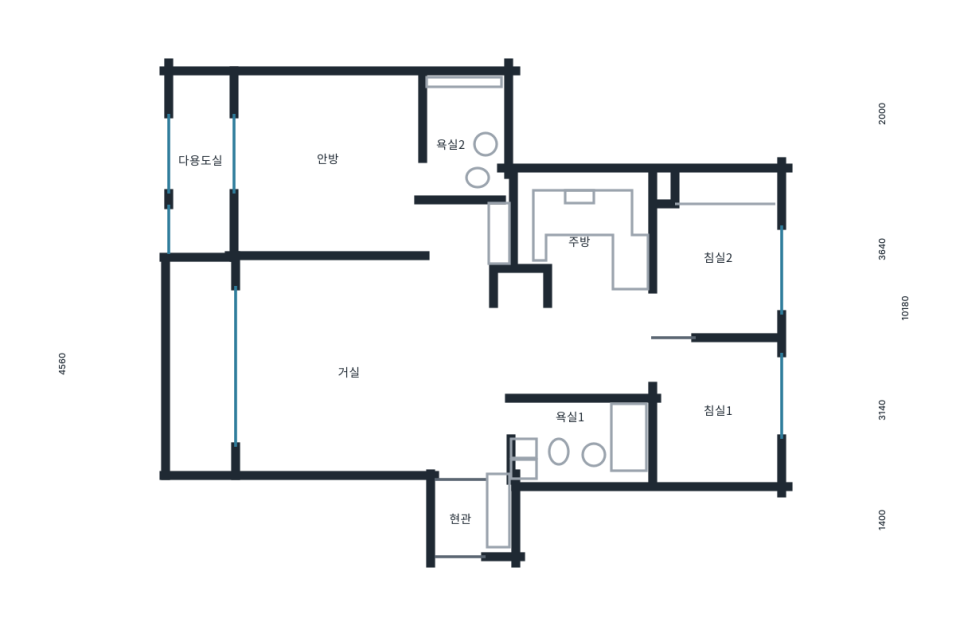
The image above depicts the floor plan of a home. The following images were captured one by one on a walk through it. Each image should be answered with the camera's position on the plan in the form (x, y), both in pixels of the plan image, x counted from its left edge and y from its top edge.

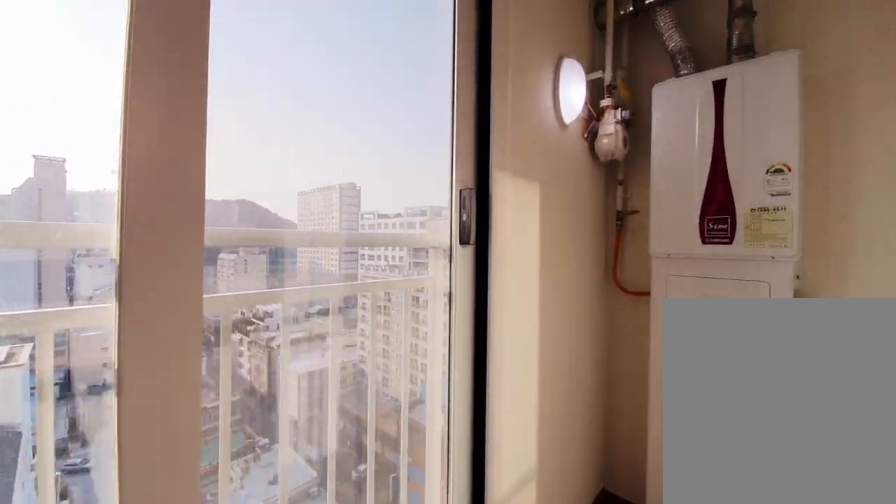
(225, 187)
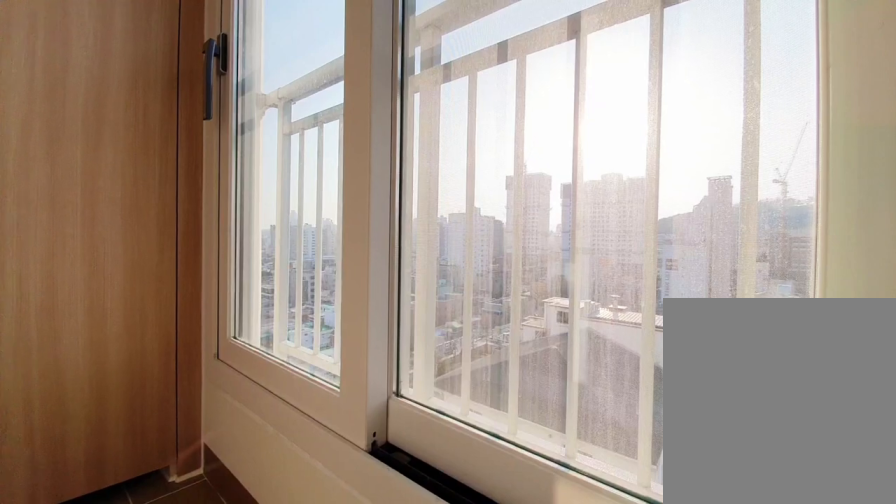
(227, 187)
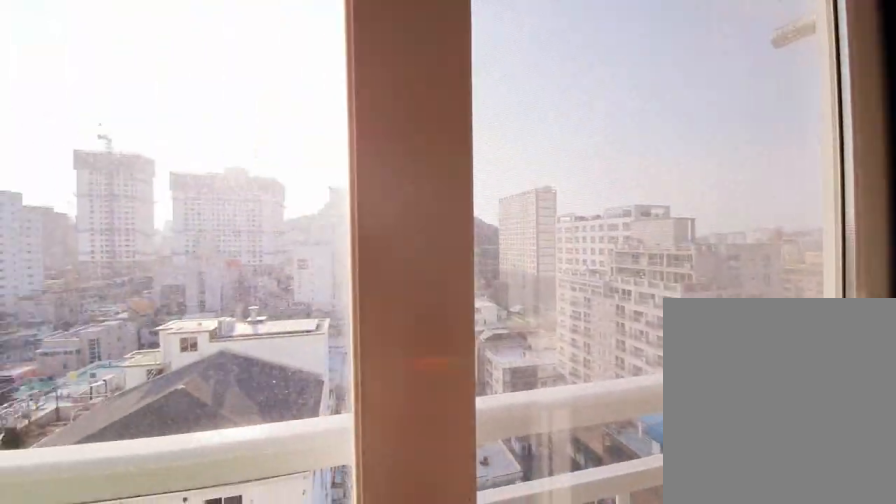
(225, 185)
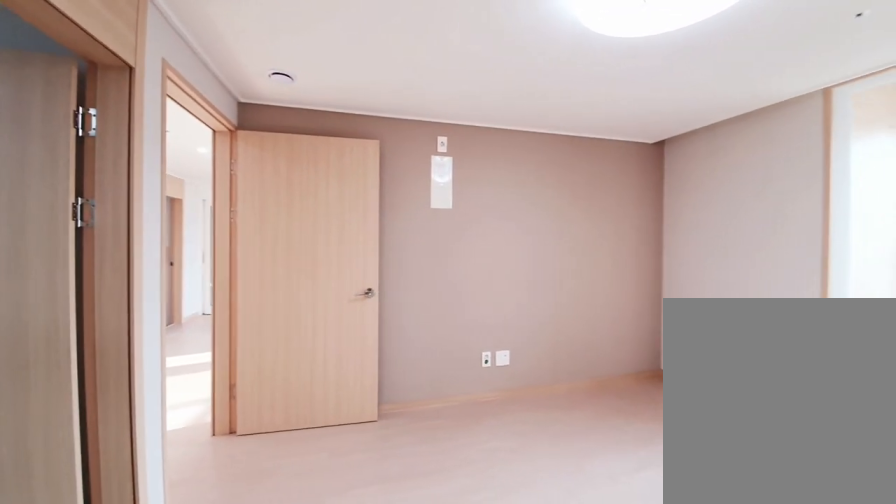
(315, 201)
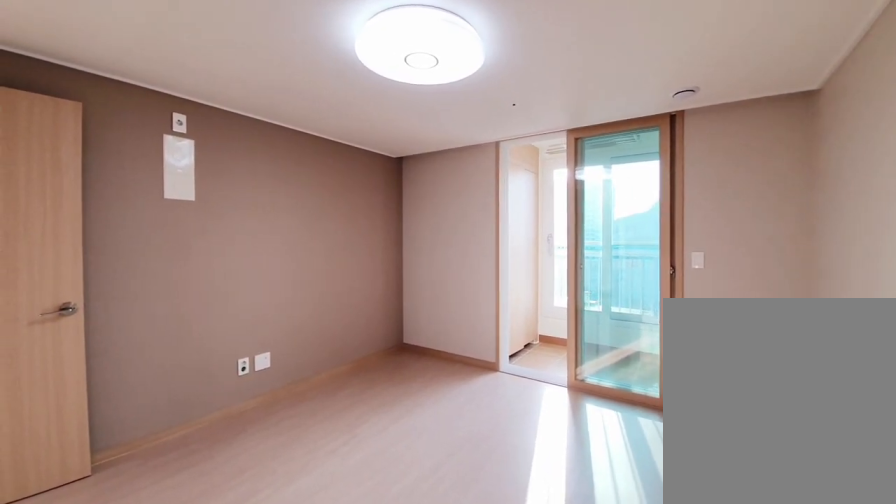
(312, 202)
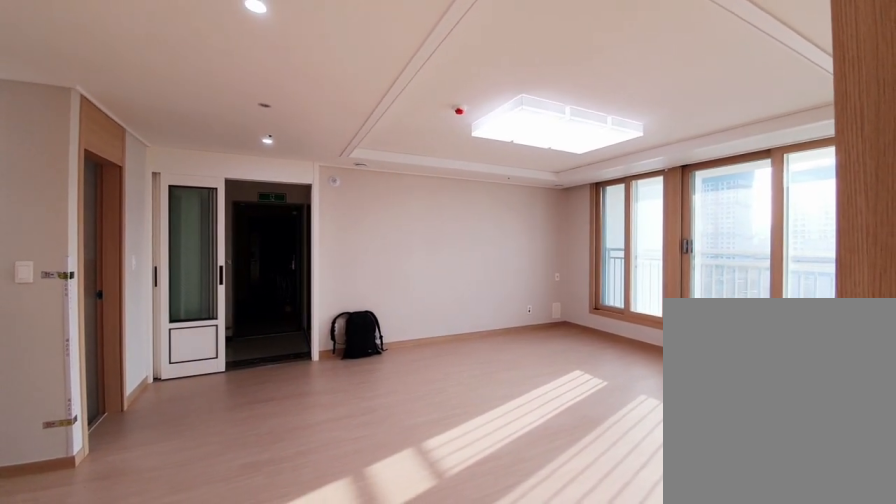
(453, 248)
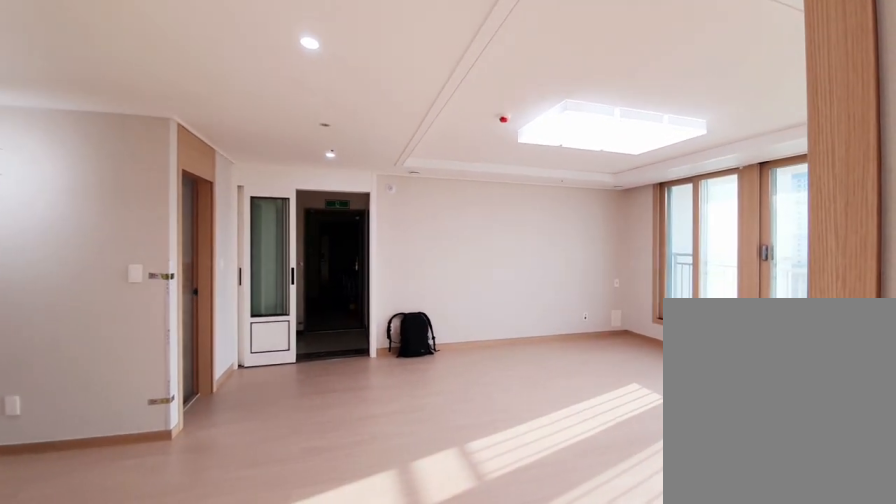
(454, 247)
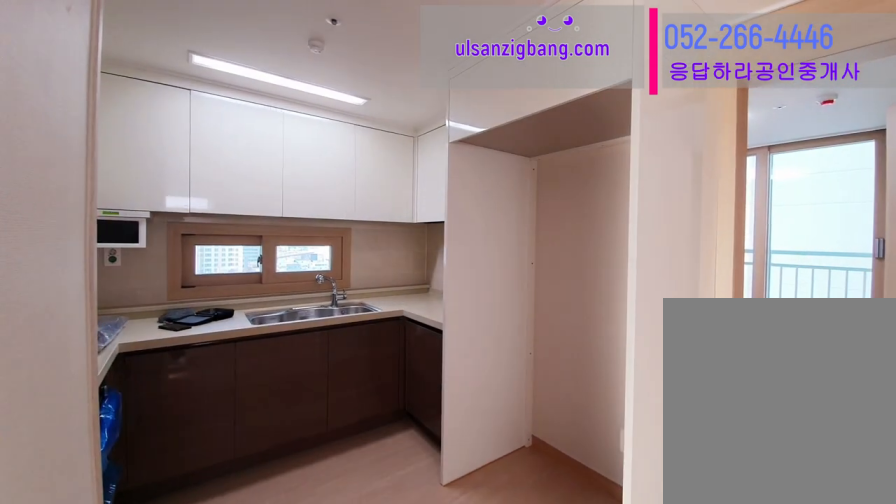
(587, 252)
